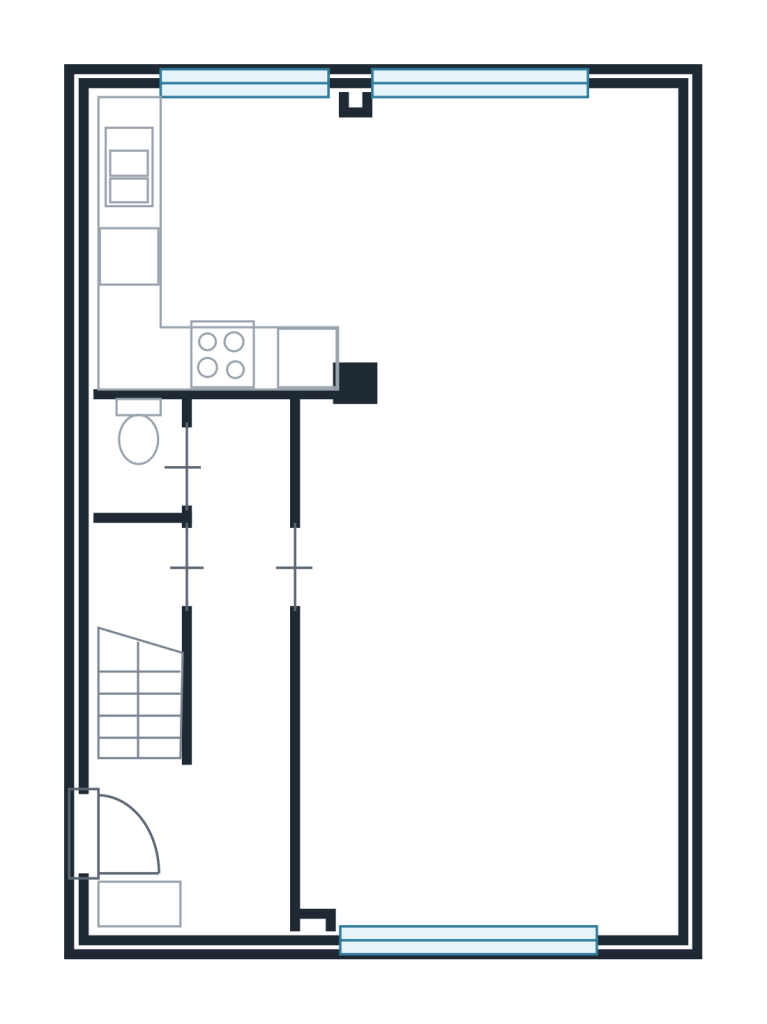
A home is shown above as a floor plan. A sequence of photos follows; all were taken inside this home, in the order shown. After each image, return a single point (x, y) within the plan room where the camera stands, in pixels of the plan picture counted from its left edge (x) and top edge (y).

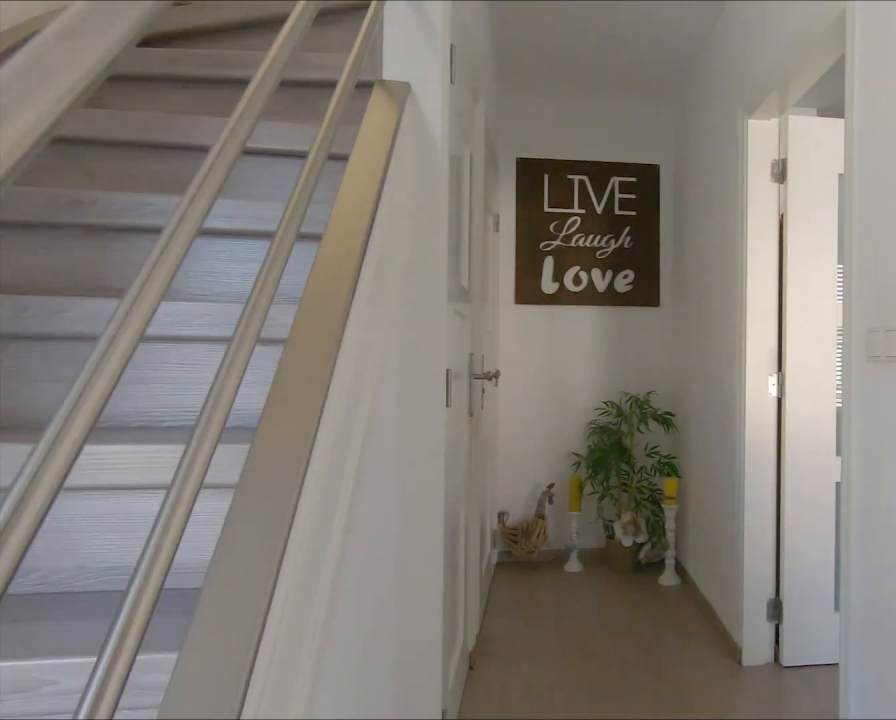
(222, 692)
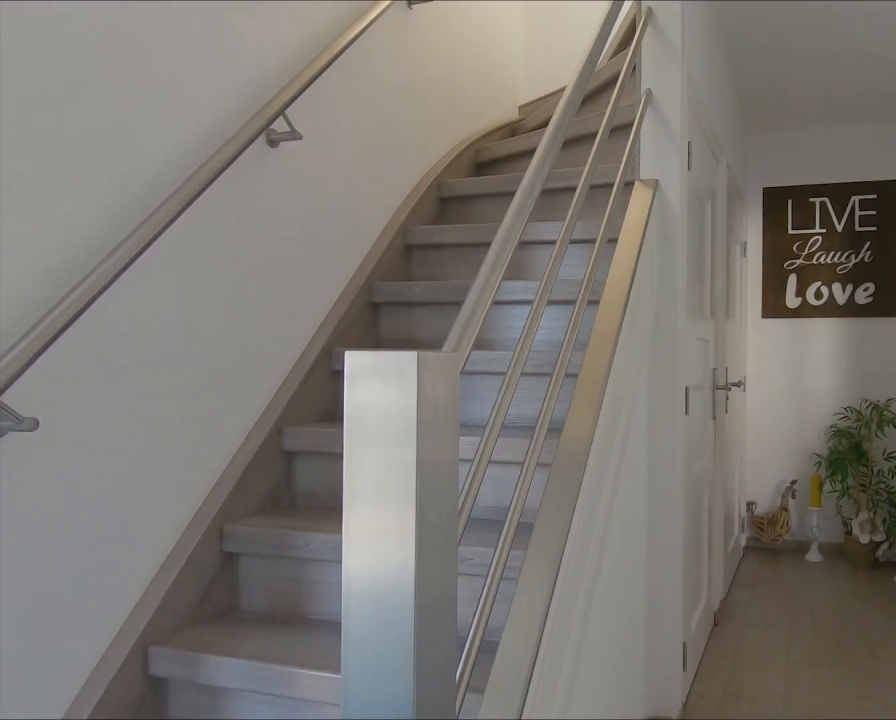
(222, 692)
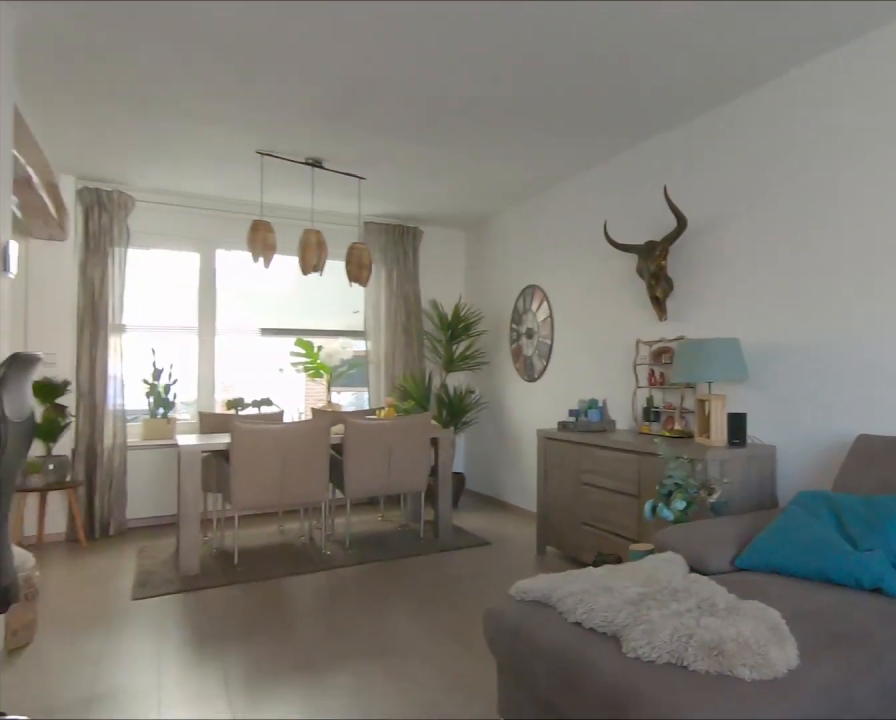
(497, 529)
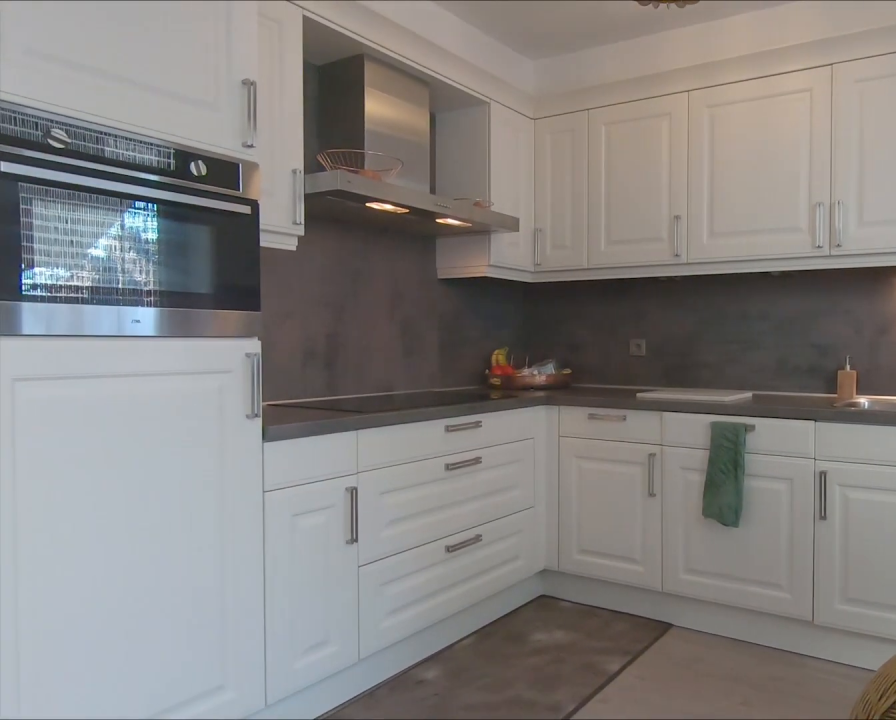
(266, 214)
